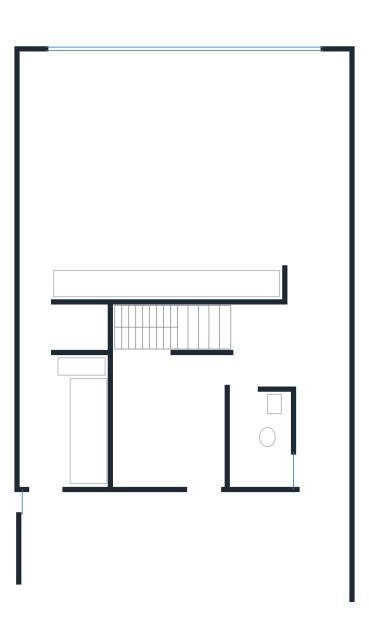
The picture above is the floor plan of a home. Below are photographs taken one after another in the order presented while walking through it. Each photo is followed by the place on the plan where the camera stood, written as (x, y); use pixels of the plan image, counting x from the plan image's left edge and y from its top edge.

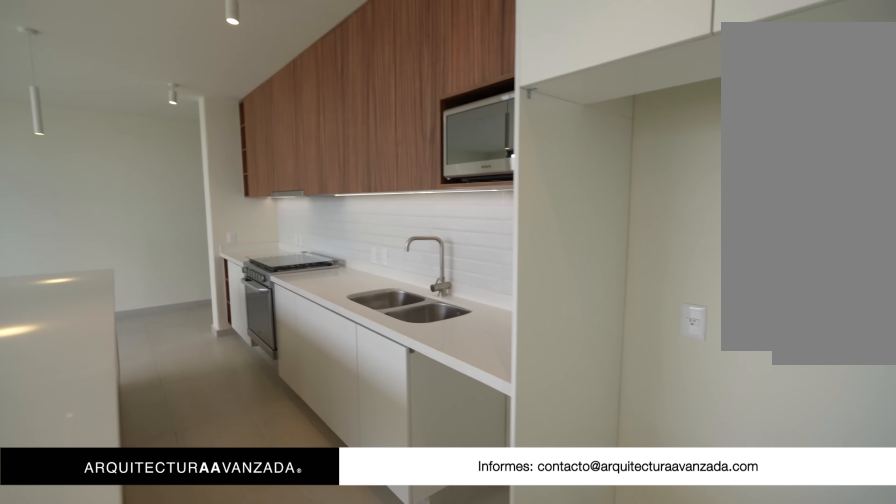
(127, 247)
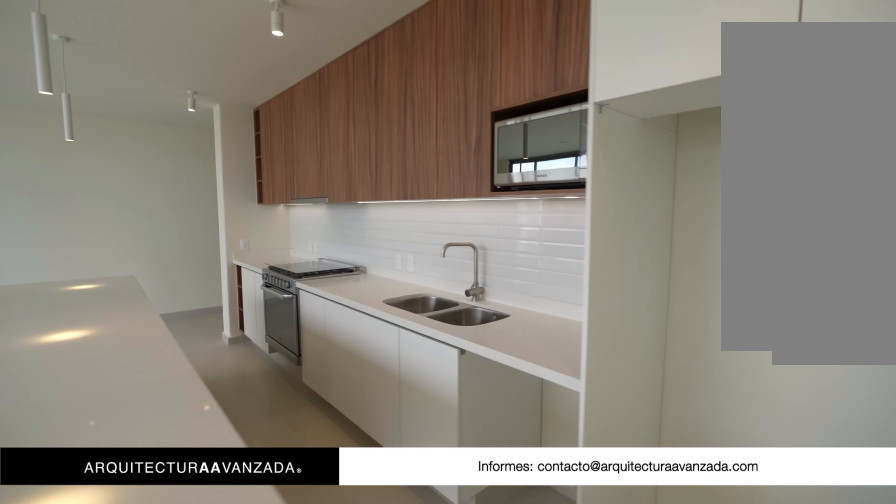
(127, 247)
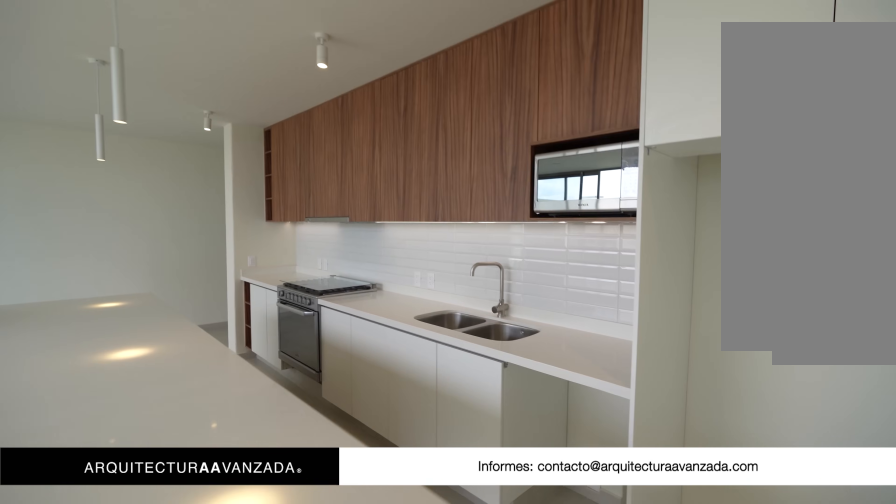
(87, 238)
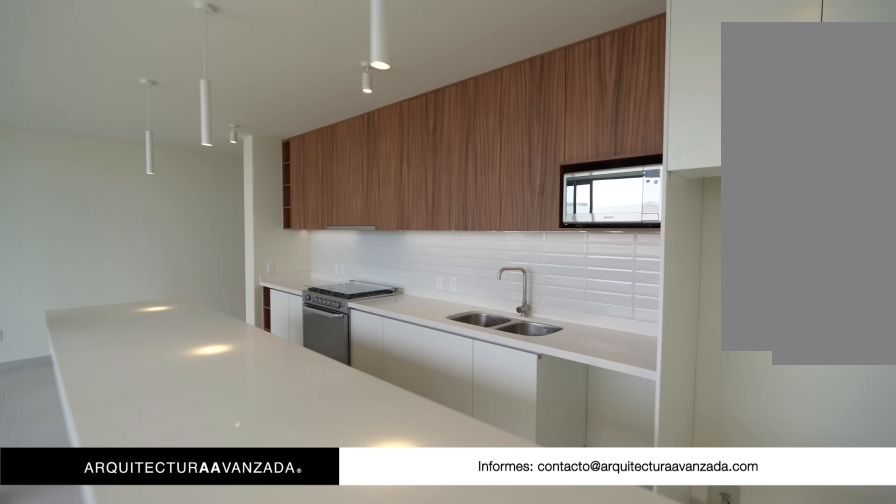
(62, 231)
